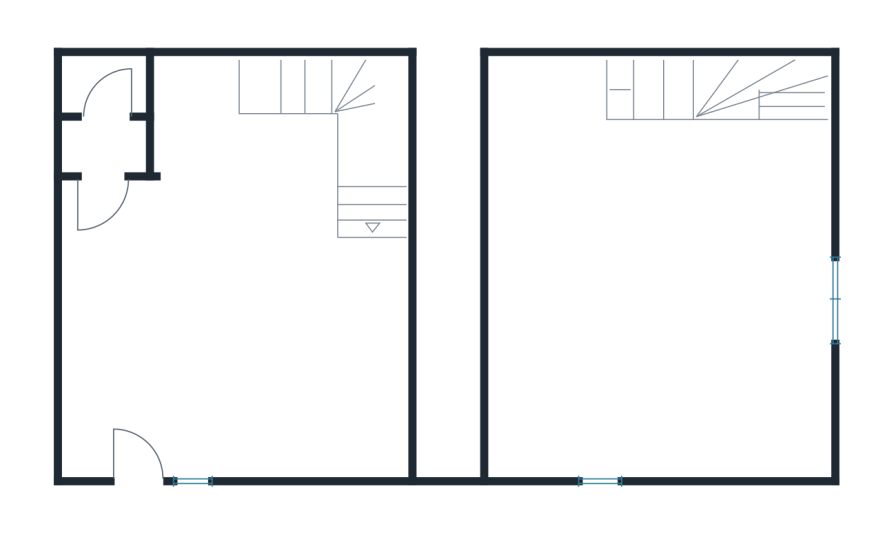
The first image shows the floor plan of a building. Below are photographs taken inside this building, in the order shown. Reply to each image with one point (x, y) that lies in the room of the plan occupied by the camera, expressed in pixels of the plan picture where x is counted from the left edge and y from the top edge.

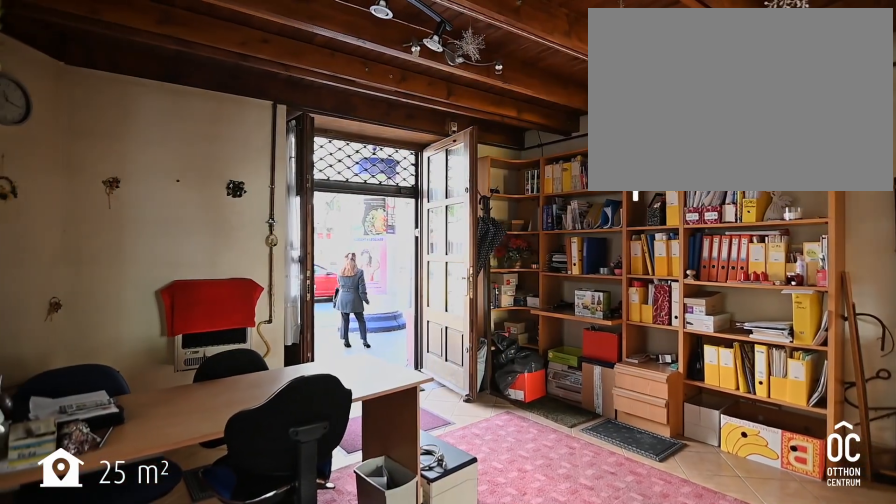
(235, 270)
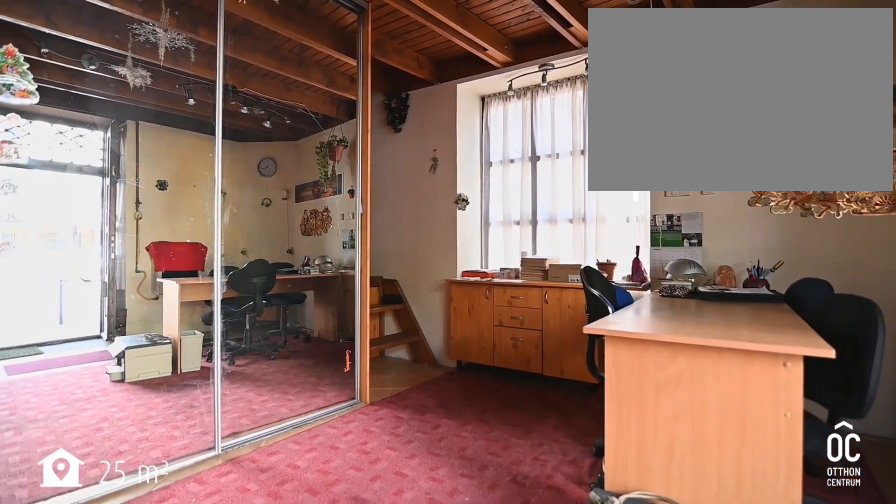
(235, 270)
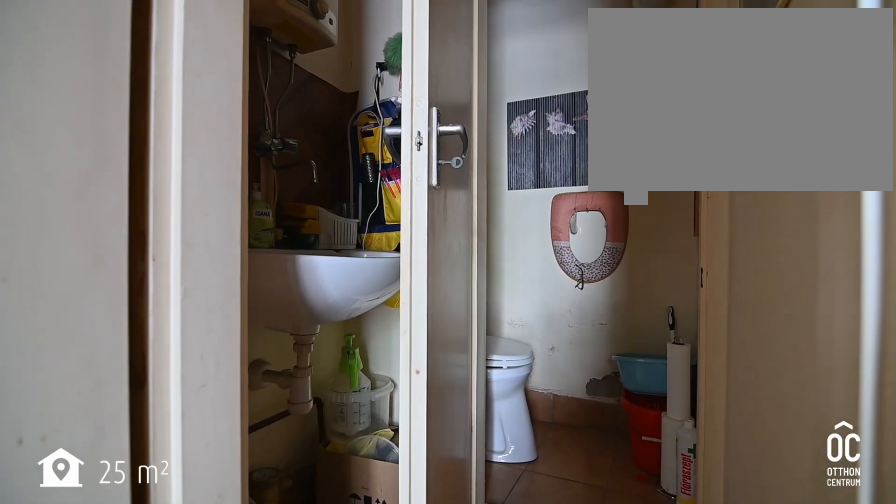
(100, 122)
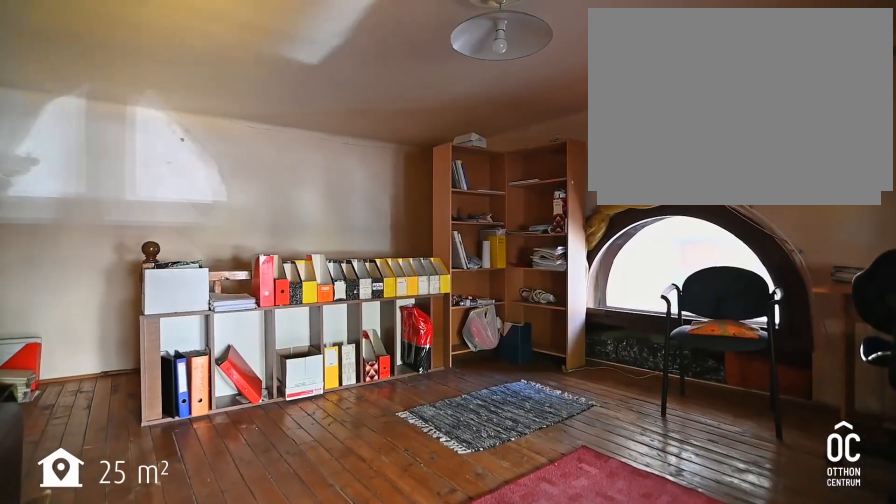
(646, 281)
